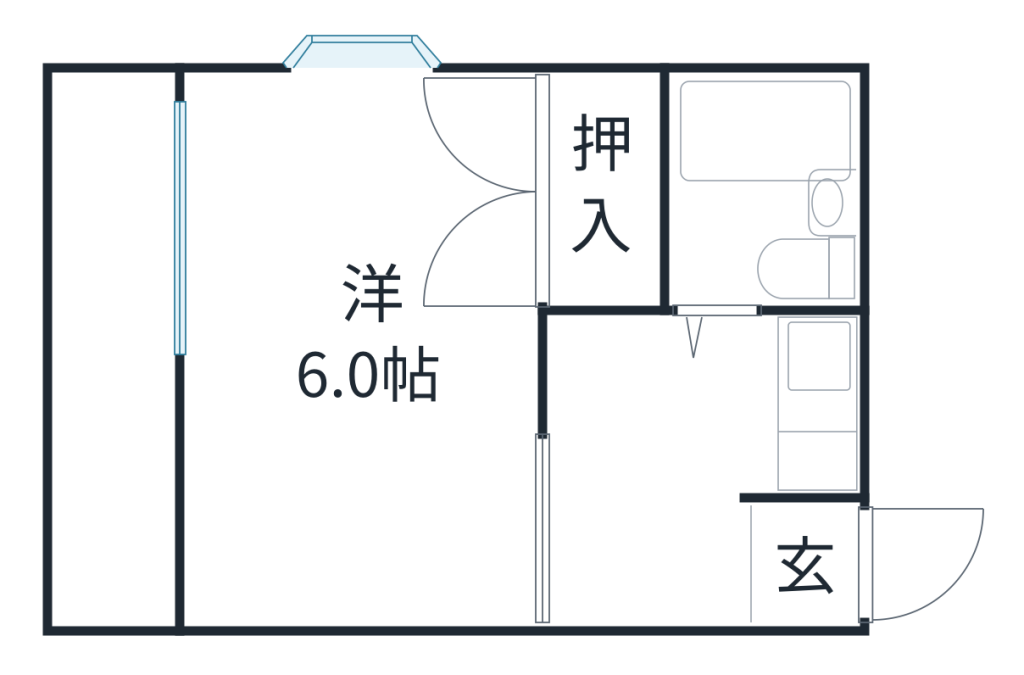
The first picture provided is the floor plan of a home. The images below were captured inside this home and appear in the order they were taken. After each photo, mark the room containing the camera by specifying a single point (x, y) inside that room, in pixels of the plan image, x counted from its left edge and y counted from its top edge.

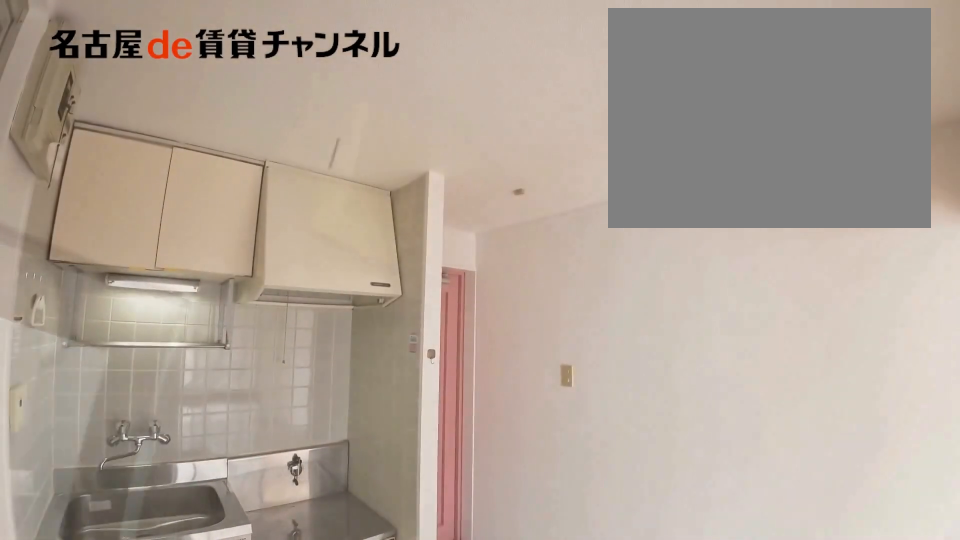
(652, 468)
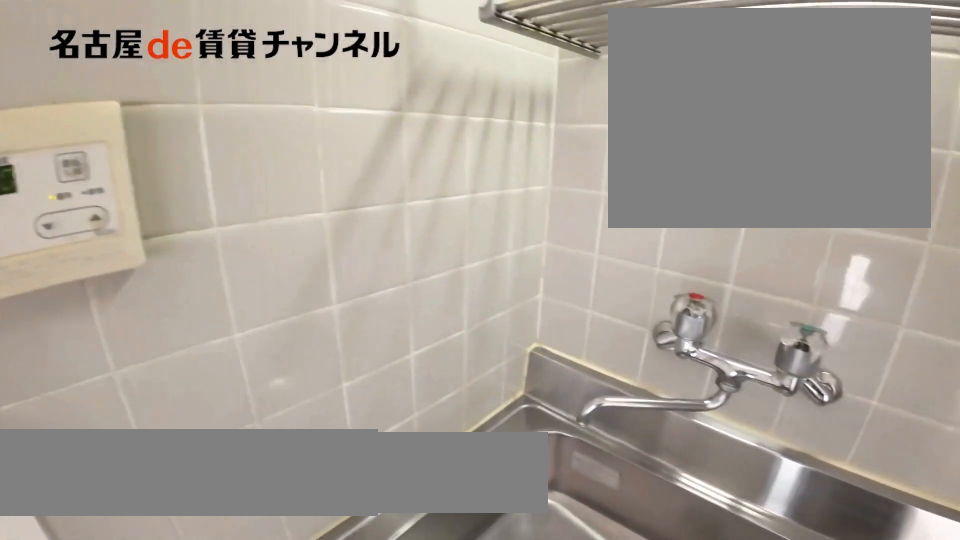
(824, 411)
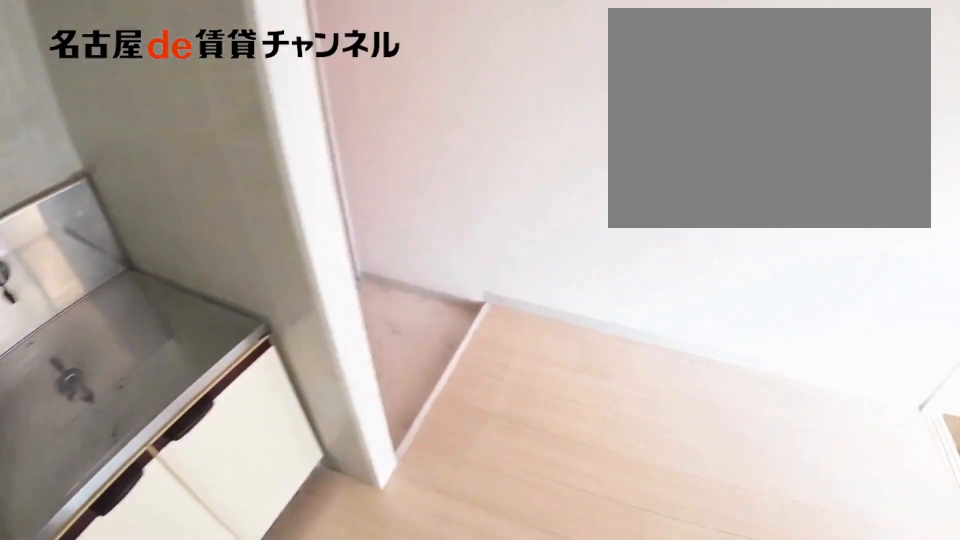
(824, 411)
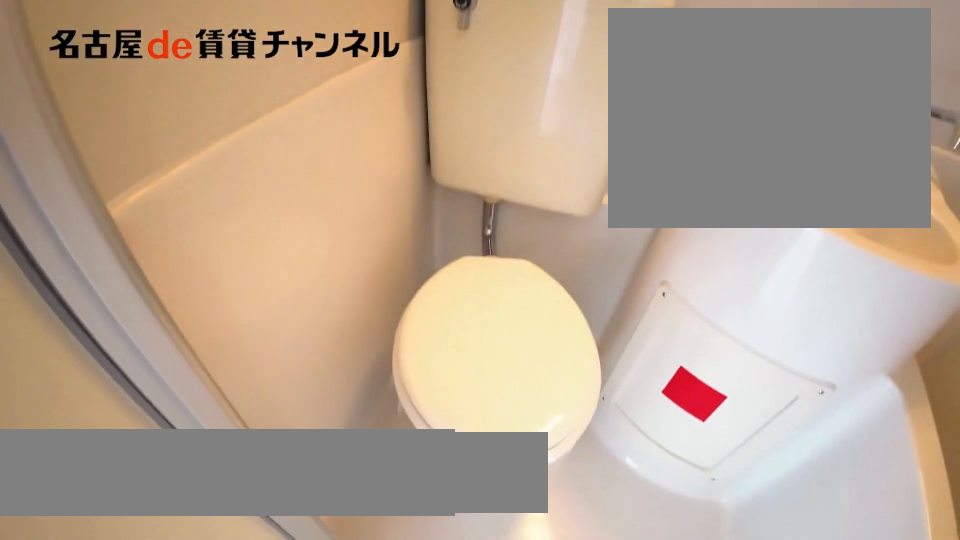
(763, 186)
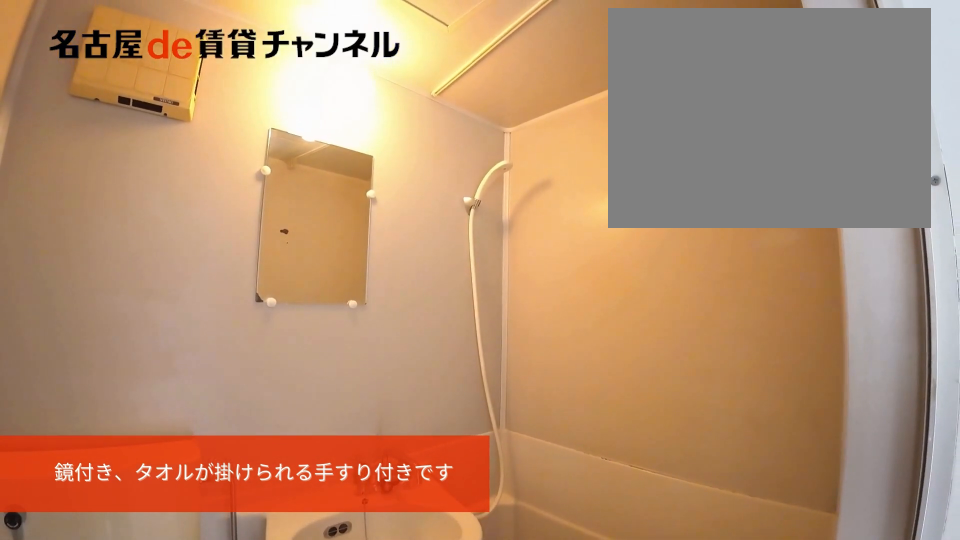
(763, 186)
